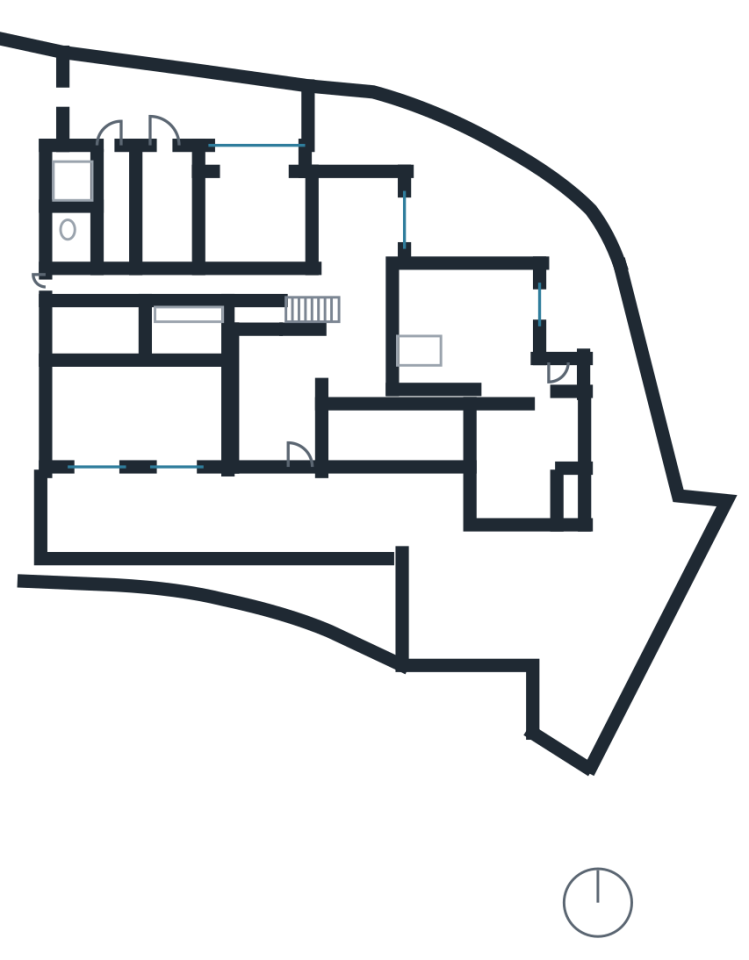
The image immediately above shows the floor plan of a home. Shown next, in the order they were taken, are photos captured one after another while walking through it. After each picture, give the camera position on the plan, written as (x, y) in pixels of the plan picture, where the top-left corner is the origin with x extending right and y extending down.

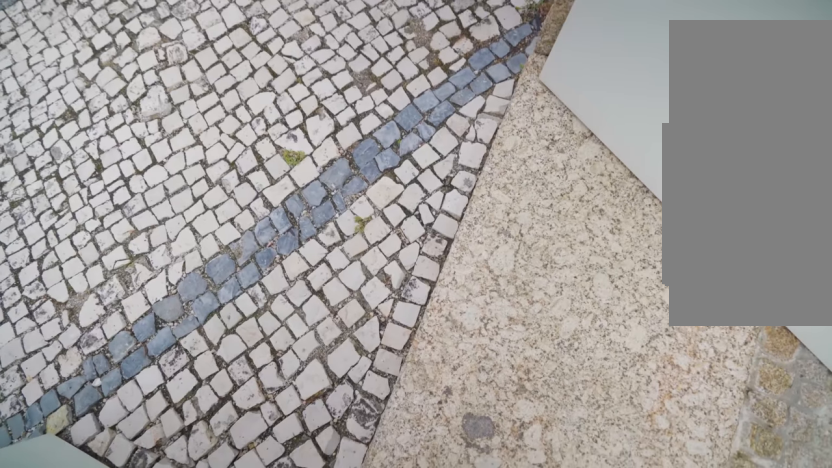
(430, 654)
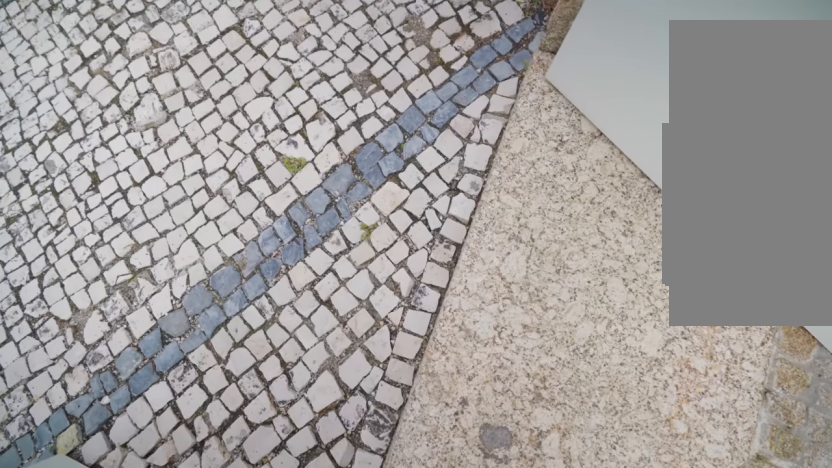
(429, 655)
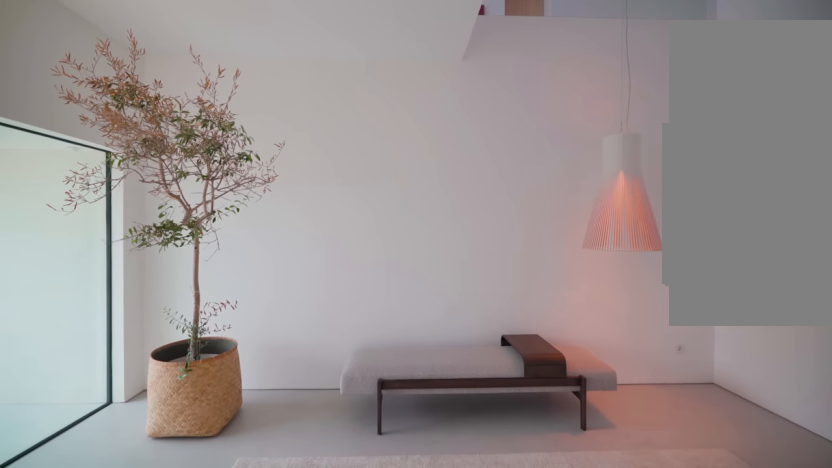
(303, 426)
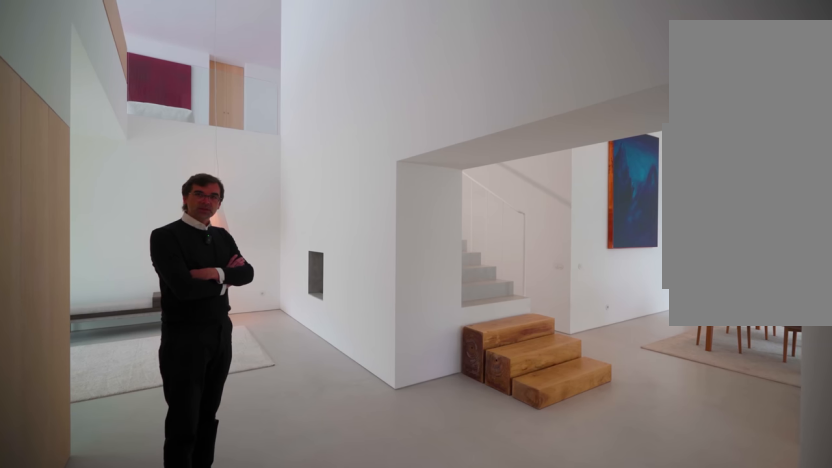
(374, 356)
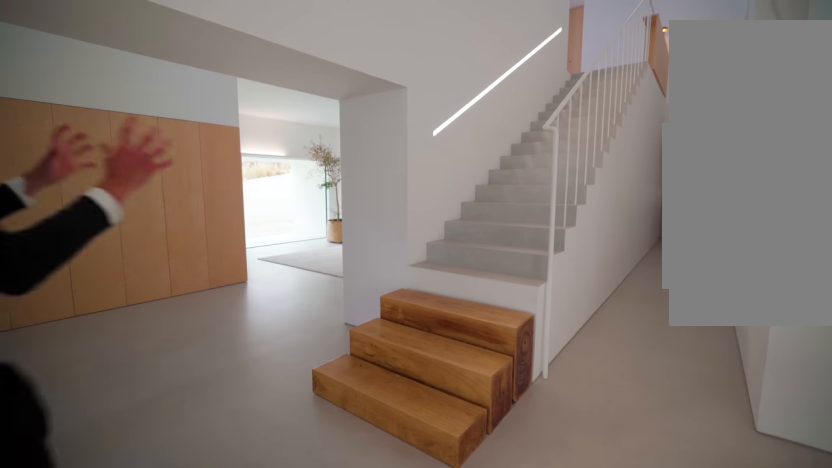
(383, 289)
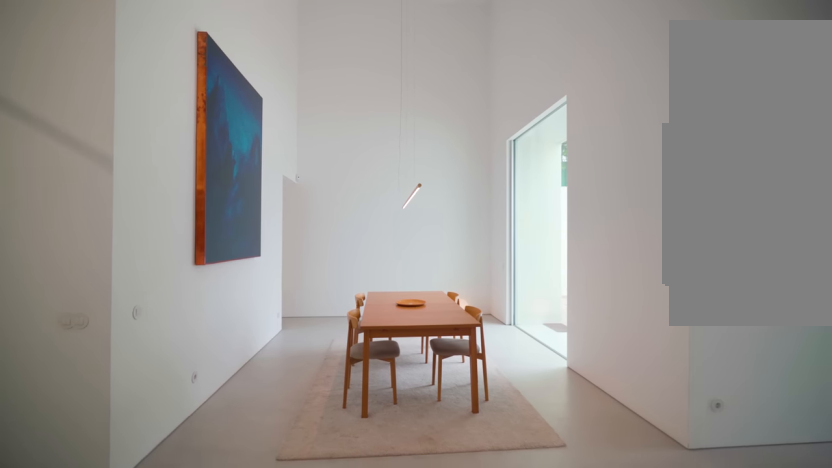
(359, 314)
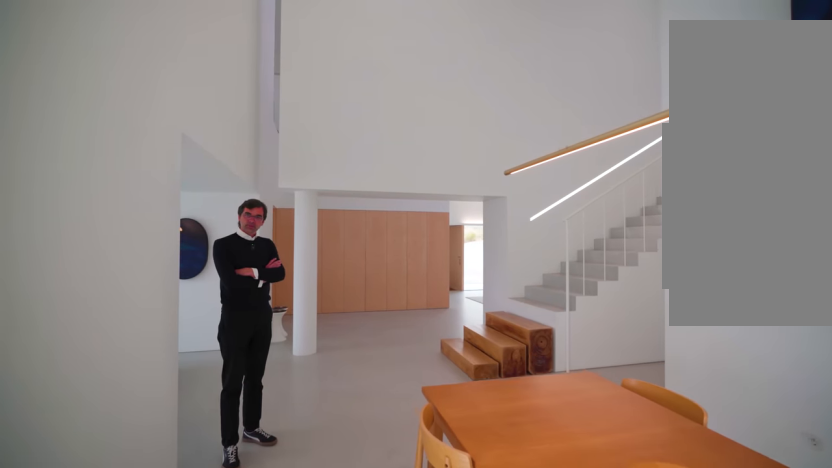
(354, 189)
